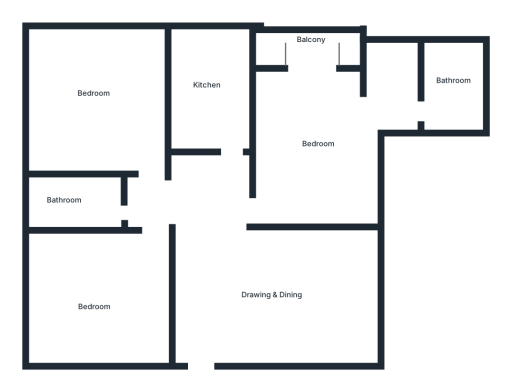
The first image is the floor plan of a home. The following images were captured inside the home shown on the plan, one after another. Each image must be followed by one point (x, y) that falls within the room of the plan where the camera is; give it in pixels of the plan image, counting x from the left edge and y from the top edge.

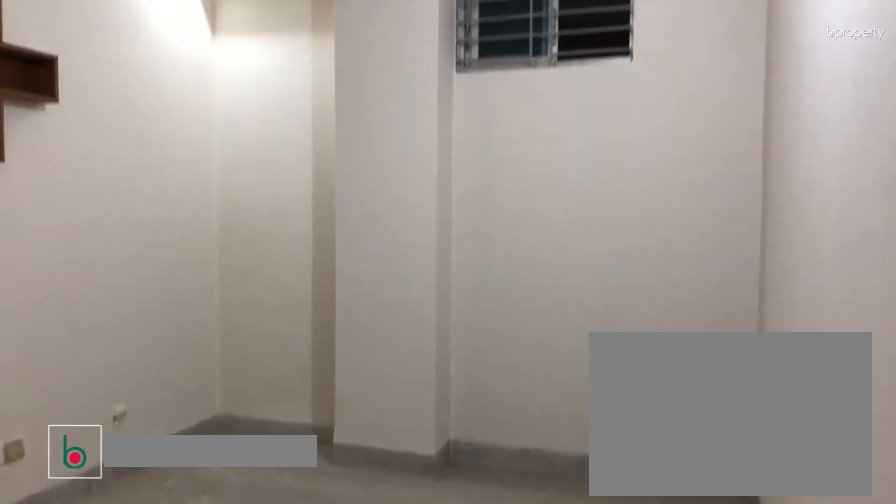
(291, 293)
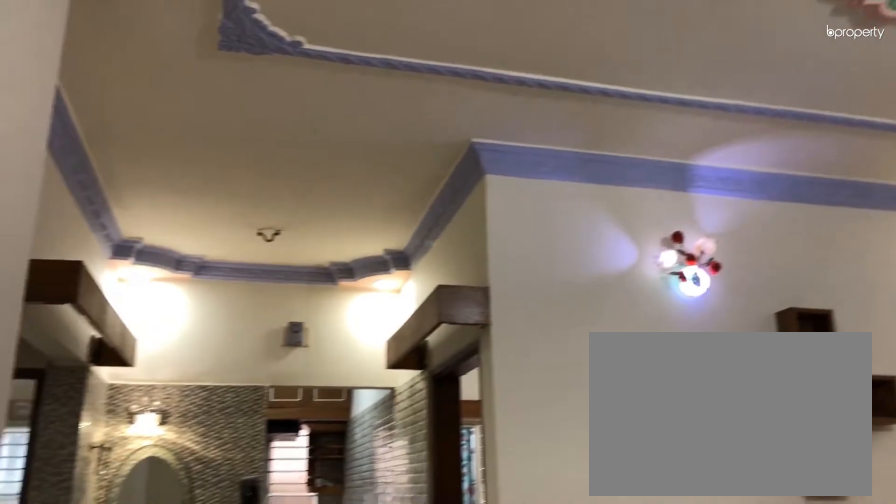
(291, 293)
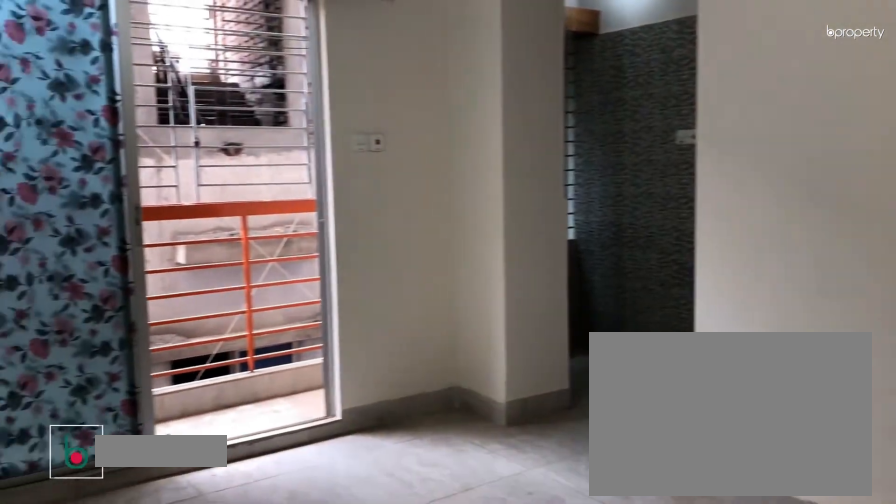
(316, 137)
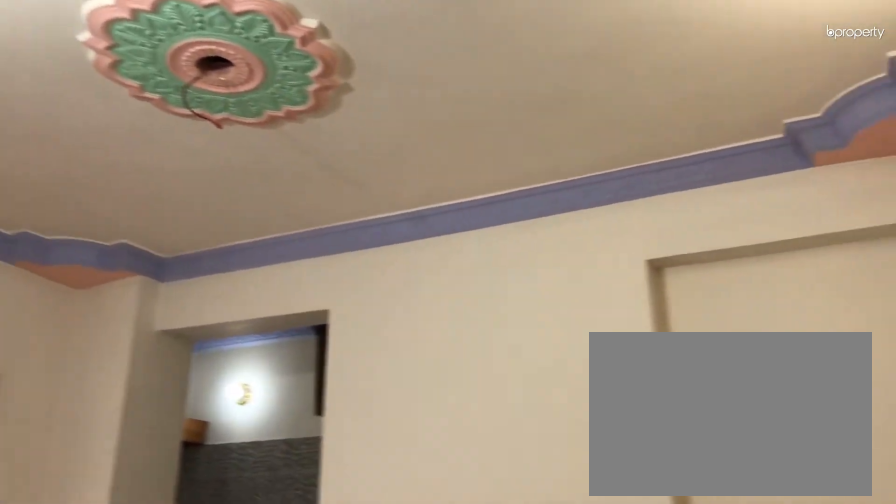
(316, 137)
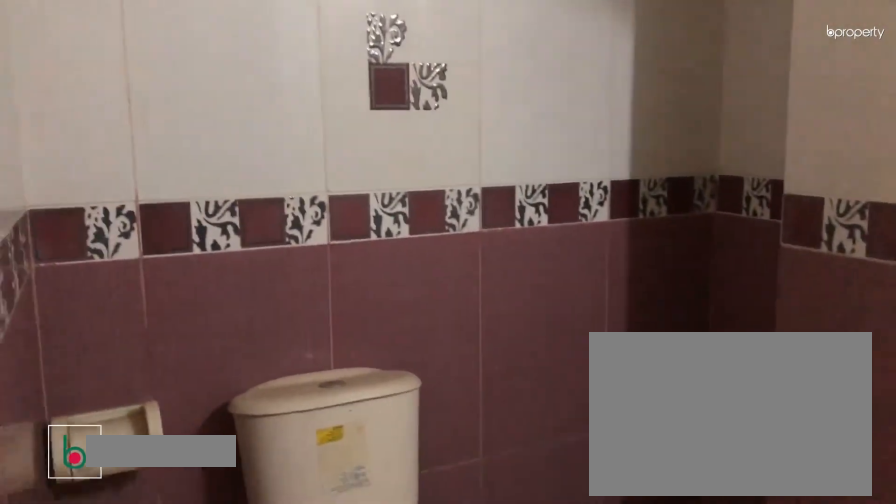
(451, 85)
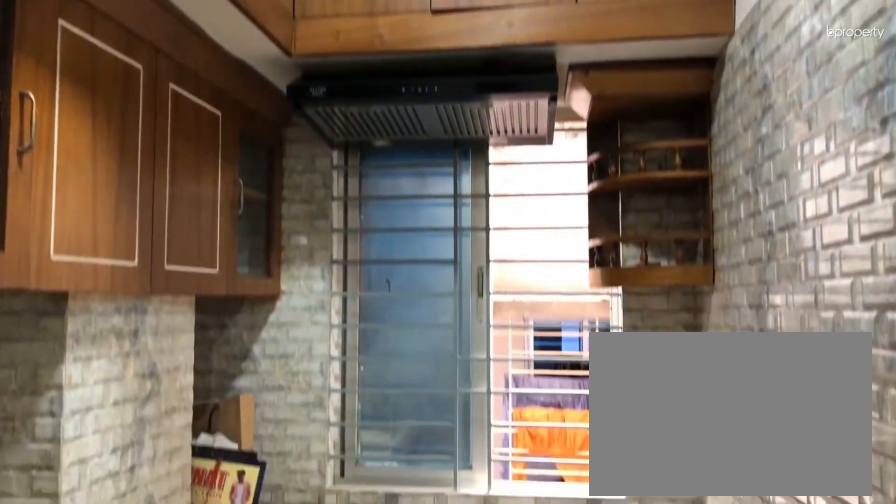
(208, 89)
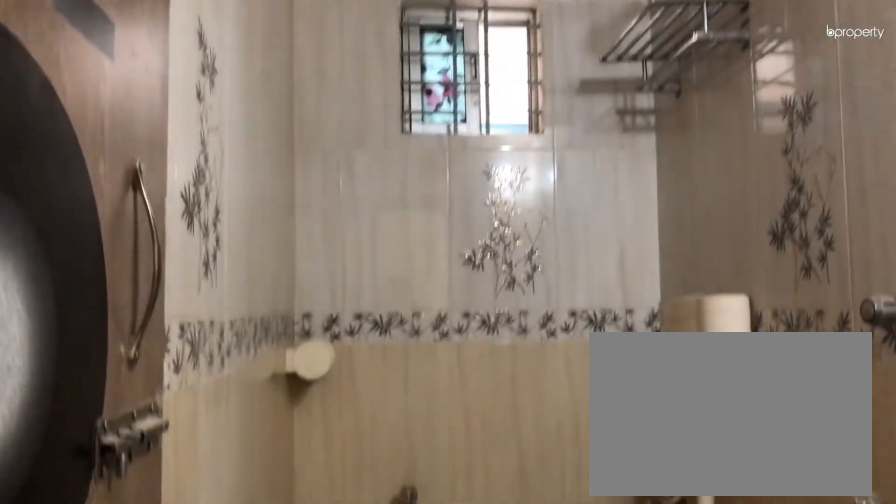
(76, 204)
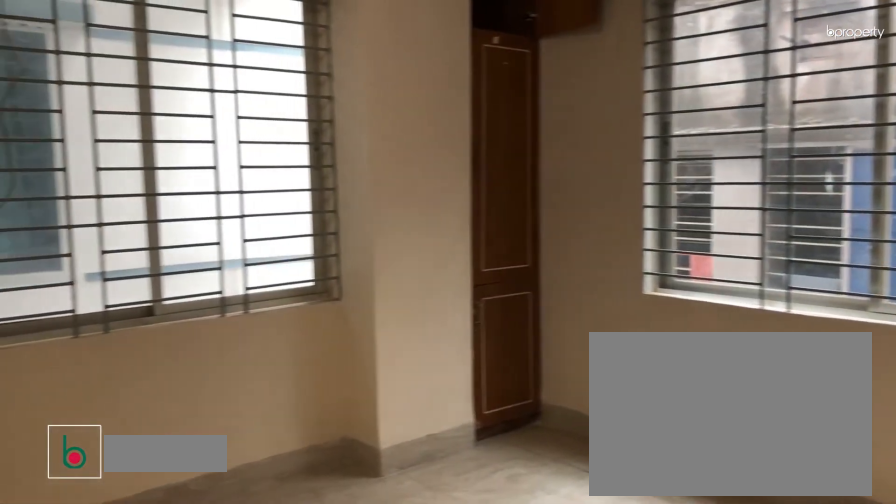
(90, 99)
